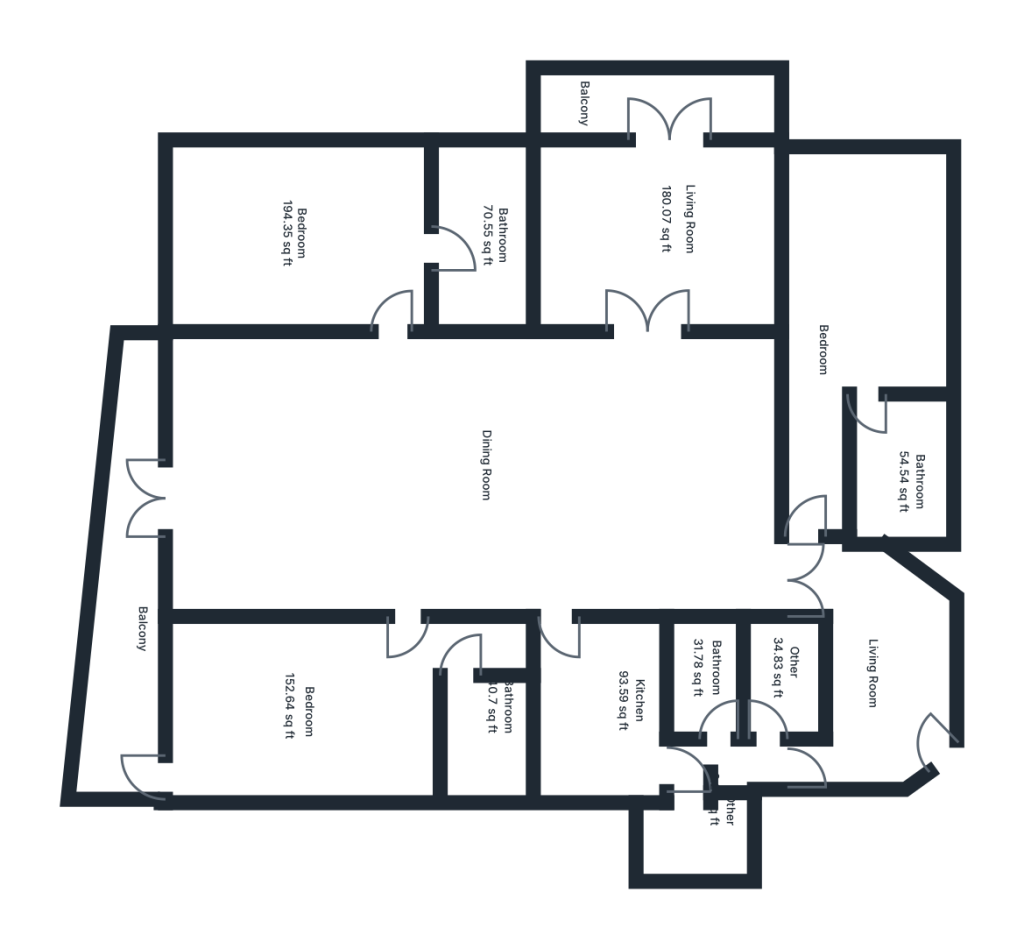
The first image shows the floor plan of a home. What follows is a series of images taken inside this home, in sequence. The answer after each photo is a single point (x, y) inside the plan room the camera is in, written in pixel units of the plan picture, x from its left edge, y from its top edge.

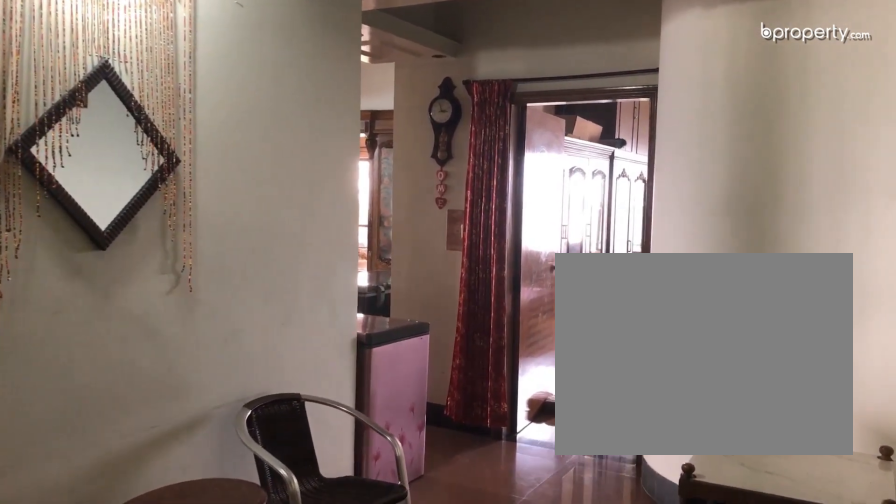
(910, 690)
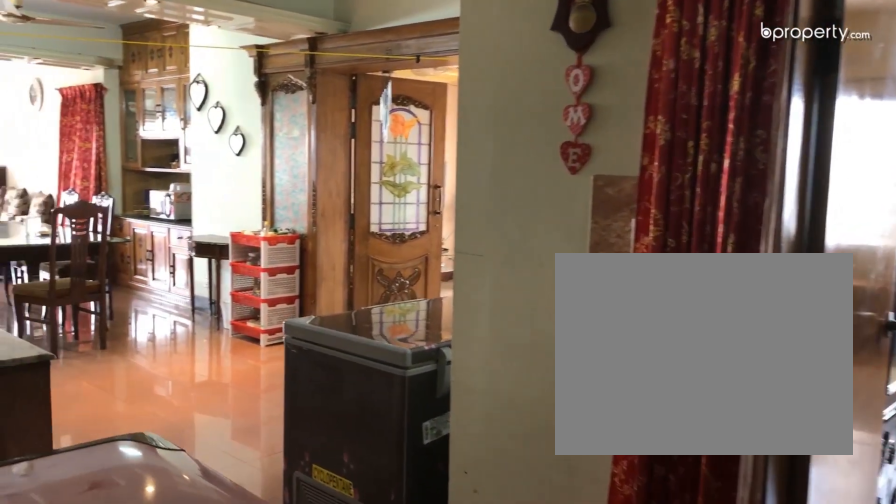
(833, 587)
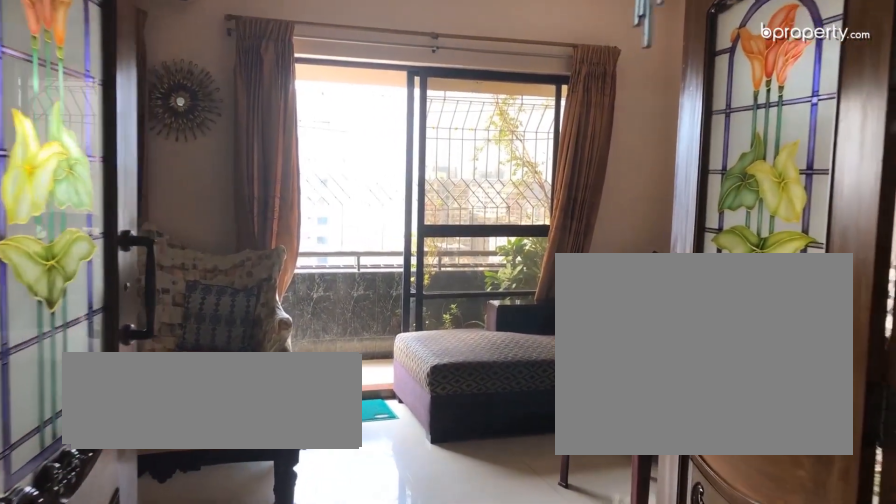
(644, 324)
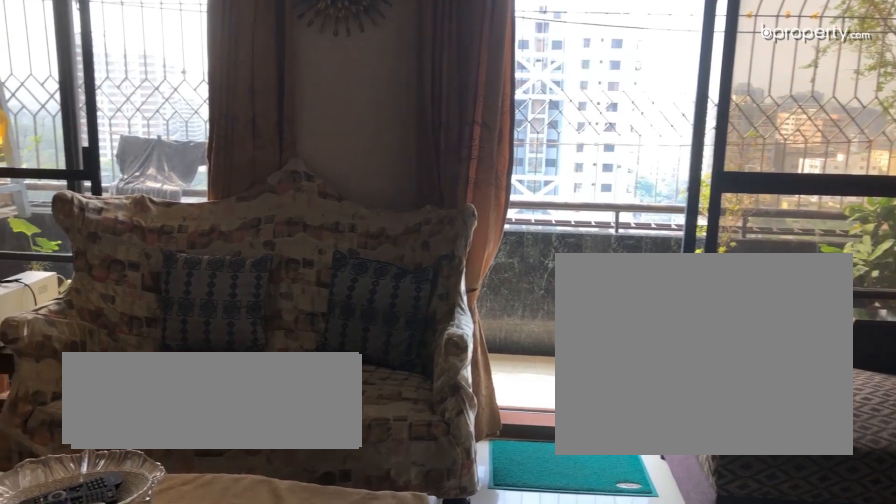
(655, 241)
